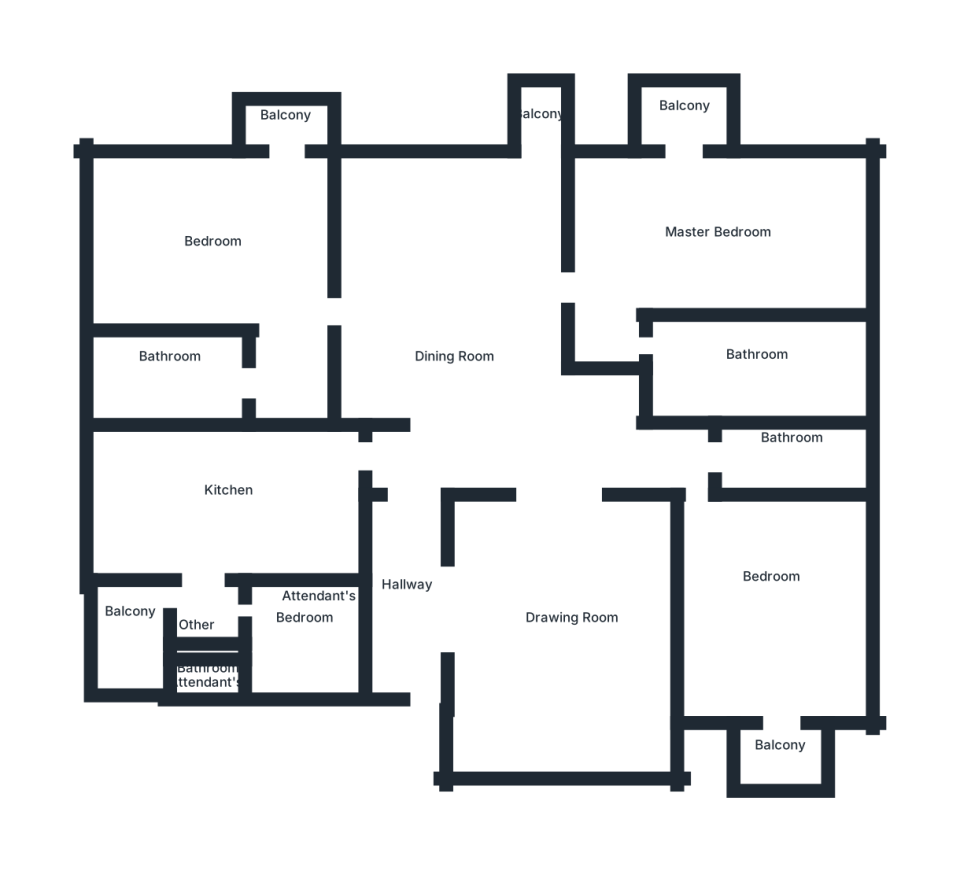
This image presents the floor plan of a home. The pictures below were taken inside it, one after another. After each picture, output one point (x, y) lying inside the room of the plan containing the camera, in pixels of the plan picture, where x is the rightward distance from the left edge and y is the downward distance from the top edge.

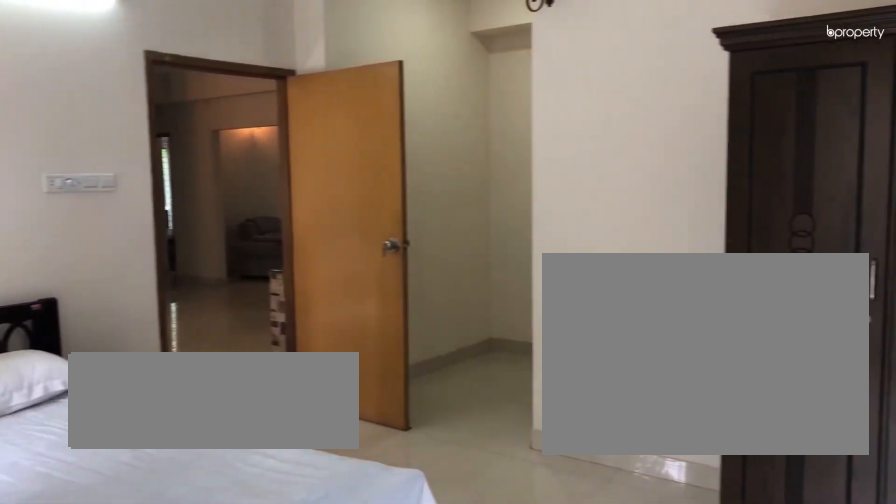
(228, 243)
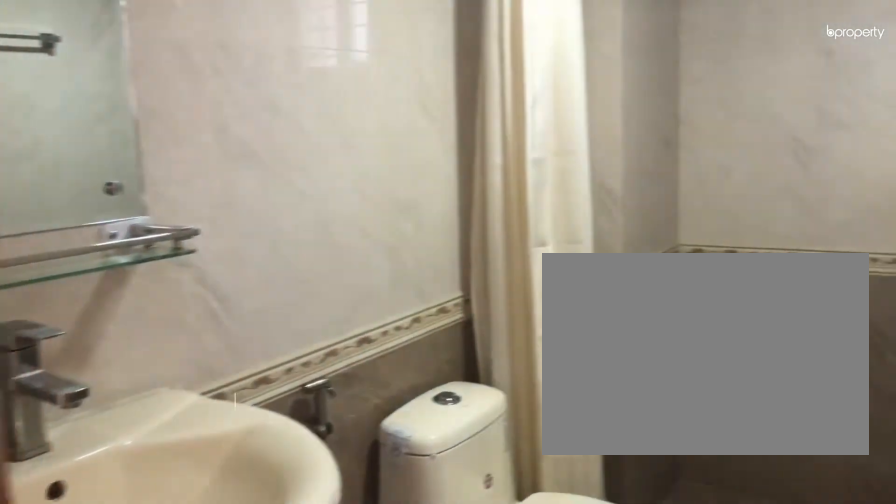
(188, 378)
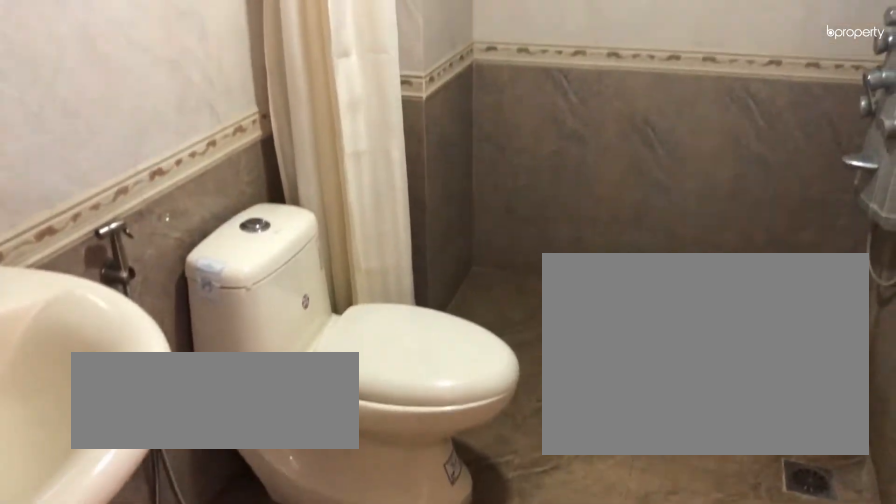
(188, 378)
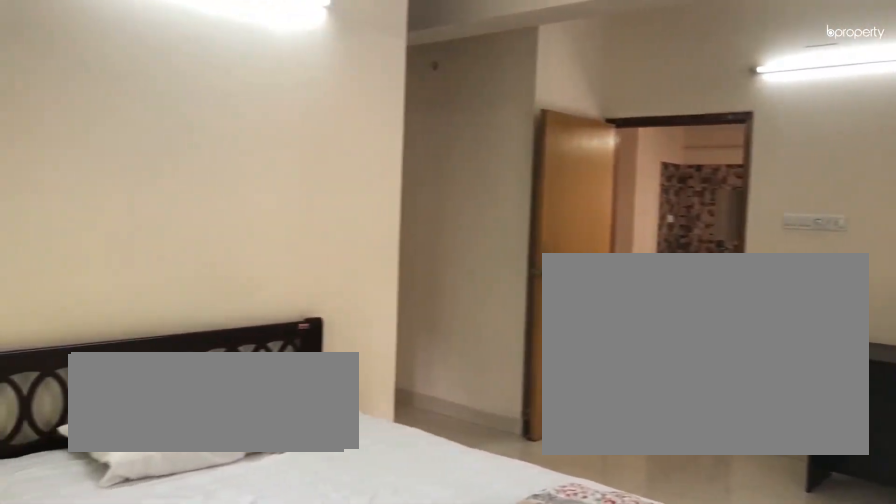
(716, 239)
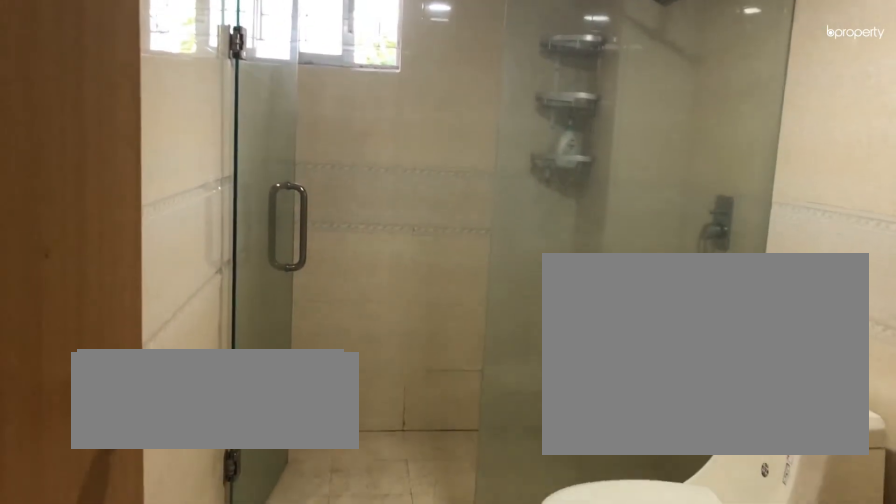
(753, 361)
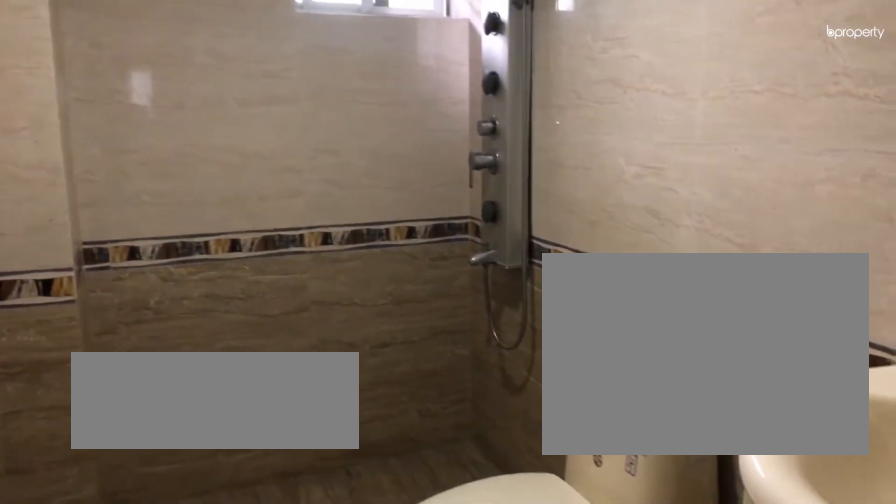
(787, 456)
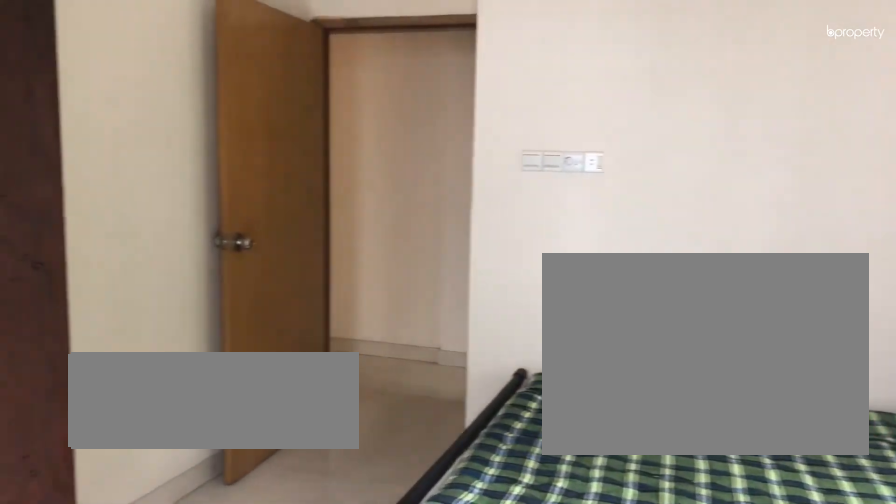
(771, 590)
